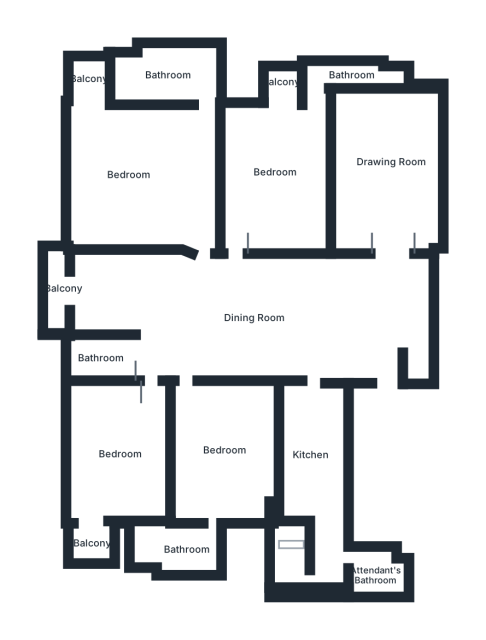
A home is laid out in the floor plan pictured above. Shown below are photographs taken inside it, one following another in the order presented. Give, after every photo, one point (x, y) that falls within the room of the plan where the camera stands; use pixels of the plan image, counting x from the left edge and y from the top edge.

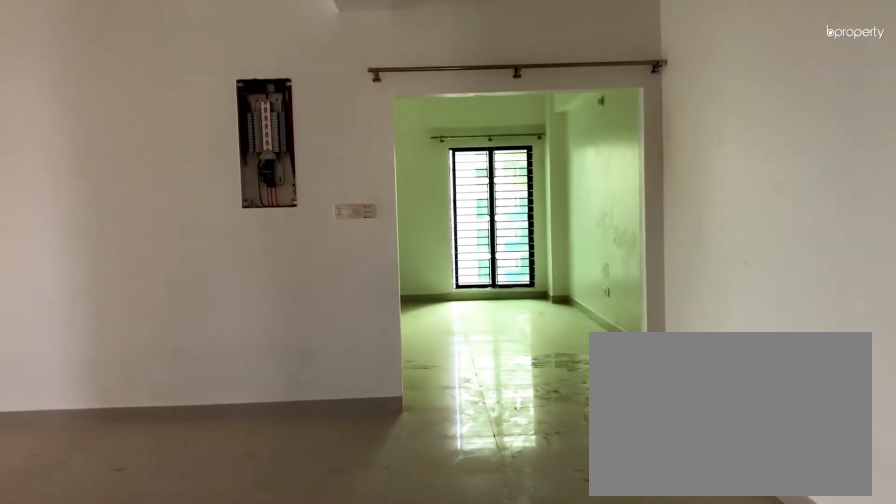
(370, 342)
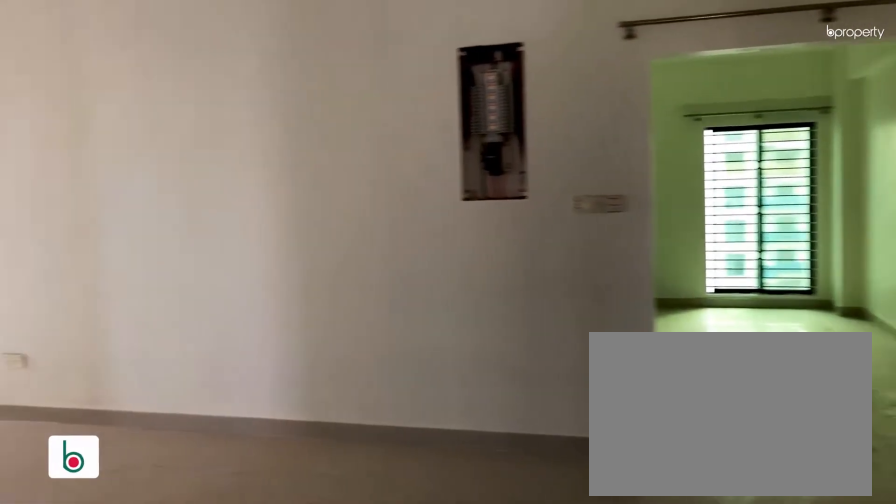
(370, 342)
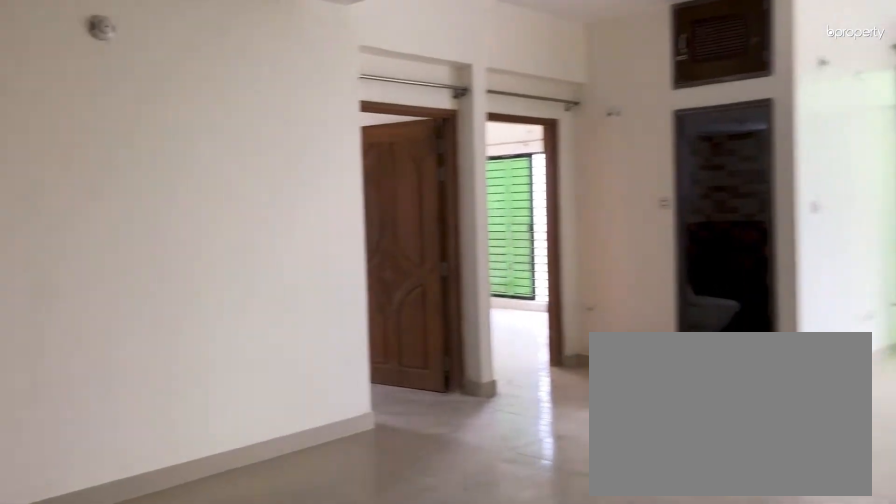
(244, 318)
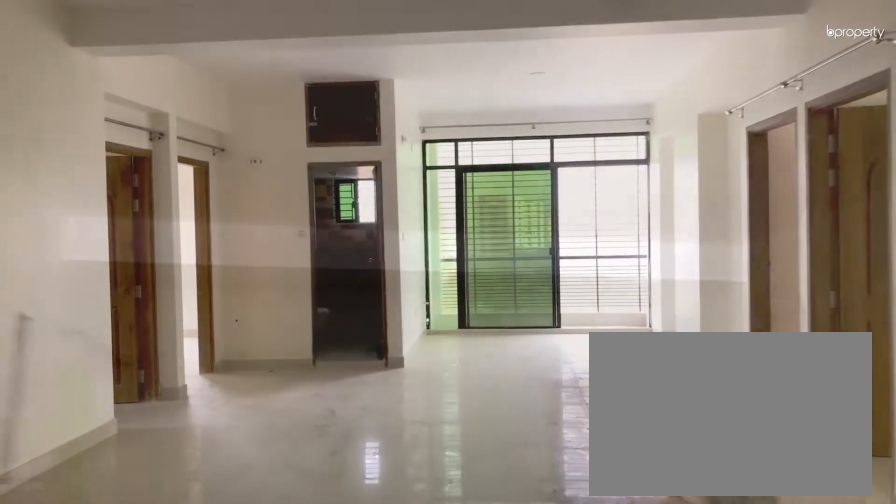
(244, 318)
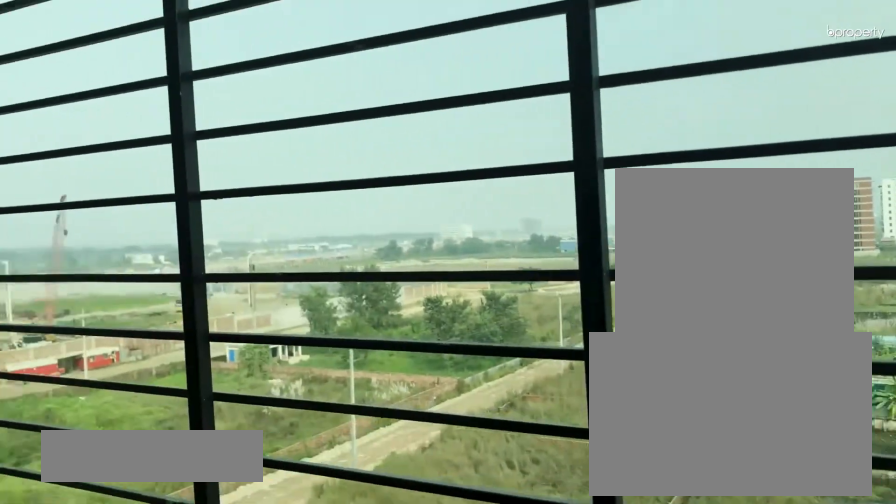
(57, 295)
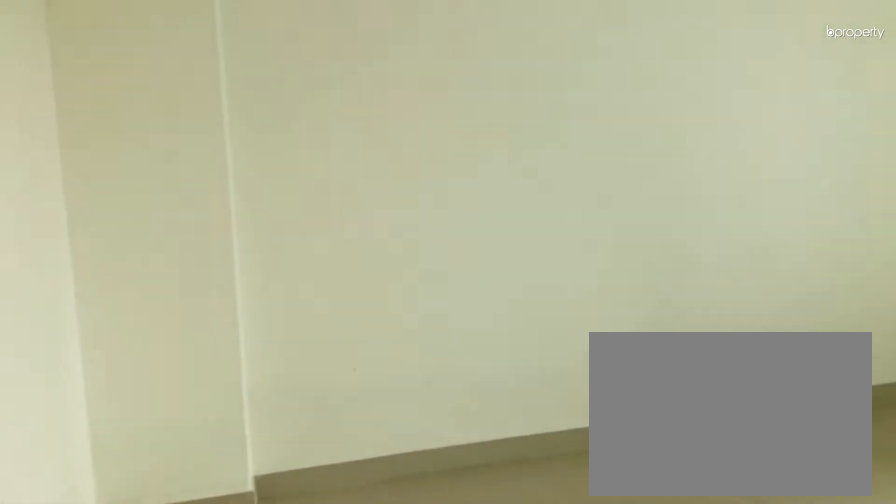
(388, 163)
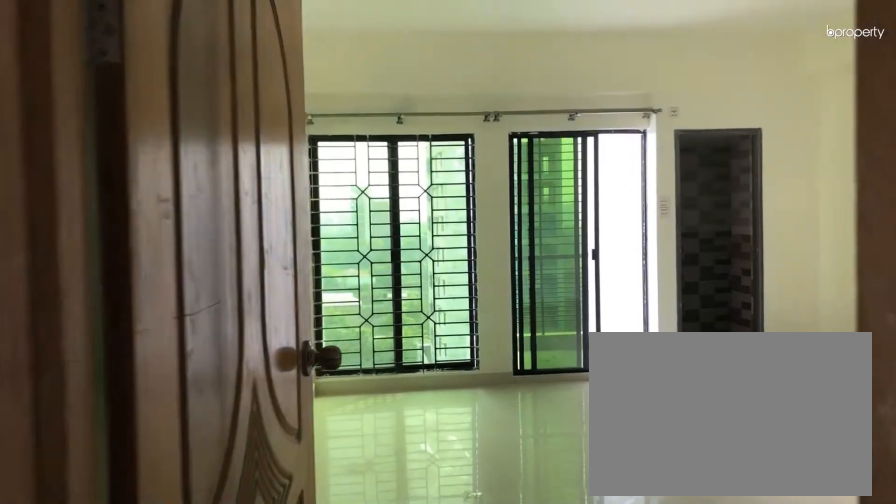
(251, 242)
